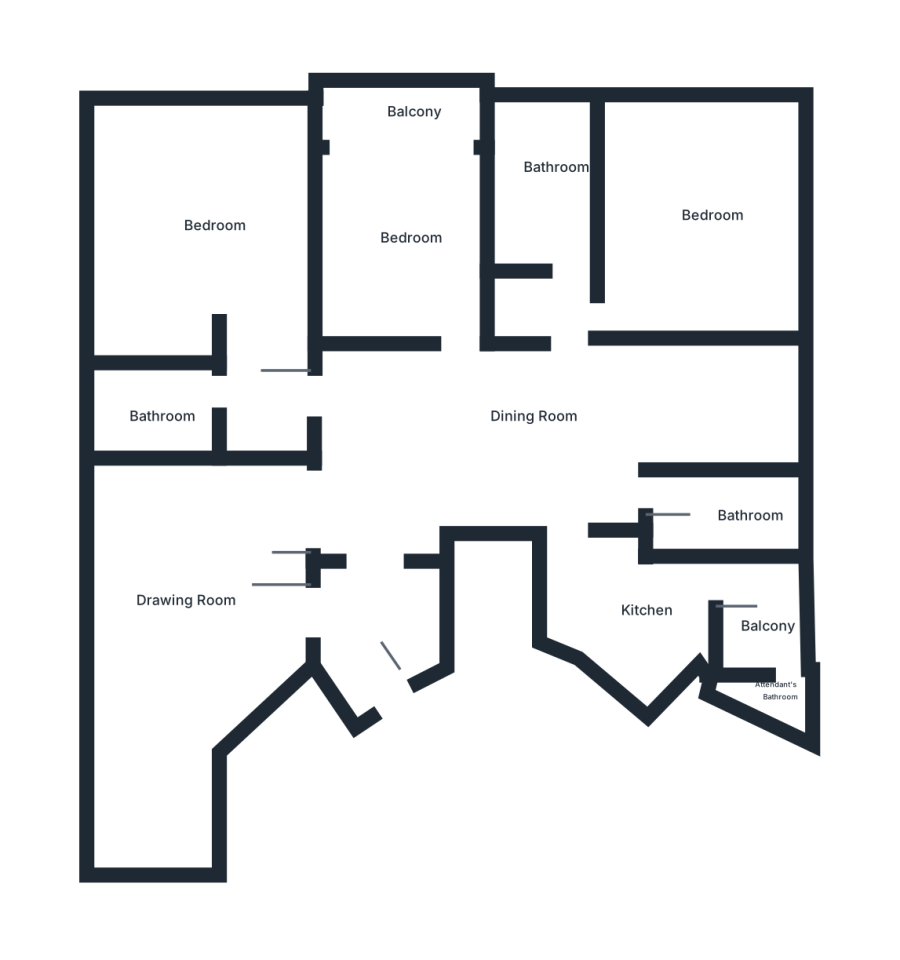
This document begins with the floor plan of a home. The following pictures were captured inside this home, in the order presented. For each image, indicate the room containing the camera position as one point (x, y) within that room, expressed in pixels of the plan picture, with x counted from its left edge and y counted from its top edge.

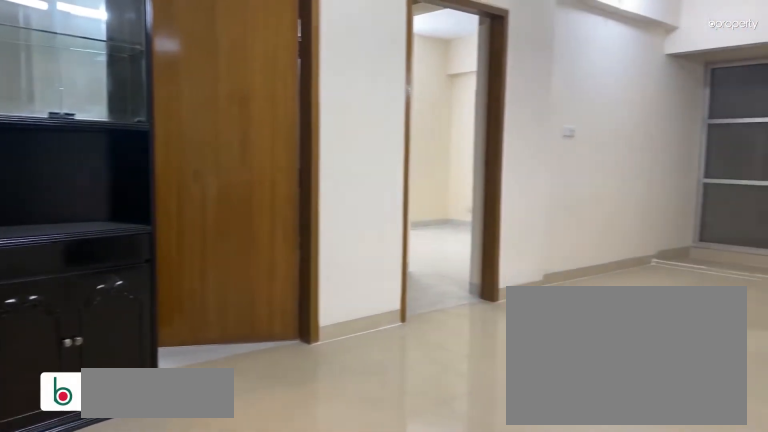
(517, 439)
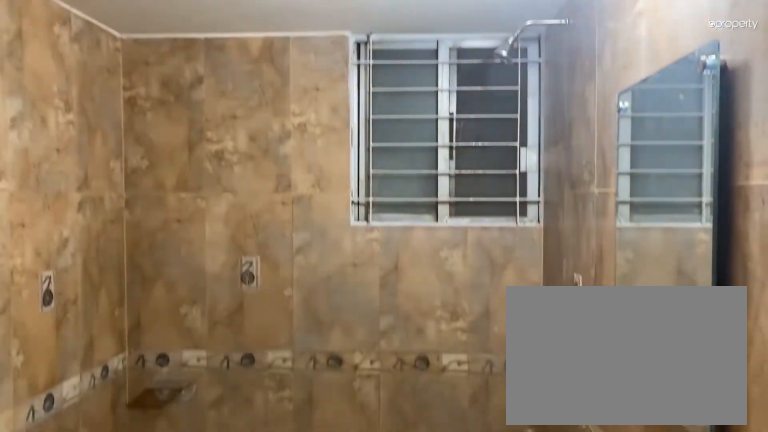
(162, 405)
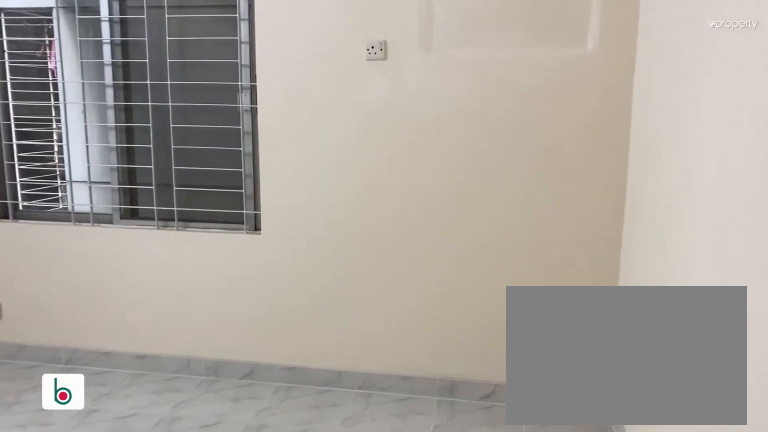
(689, 247)
